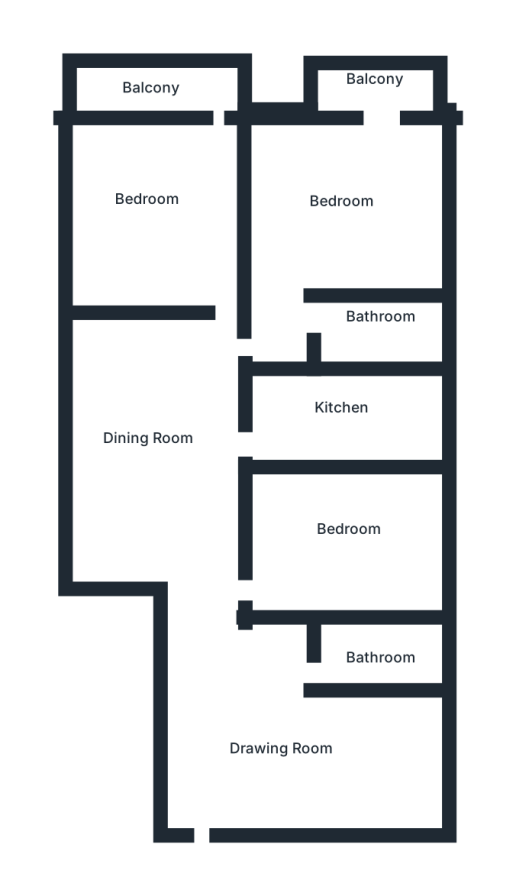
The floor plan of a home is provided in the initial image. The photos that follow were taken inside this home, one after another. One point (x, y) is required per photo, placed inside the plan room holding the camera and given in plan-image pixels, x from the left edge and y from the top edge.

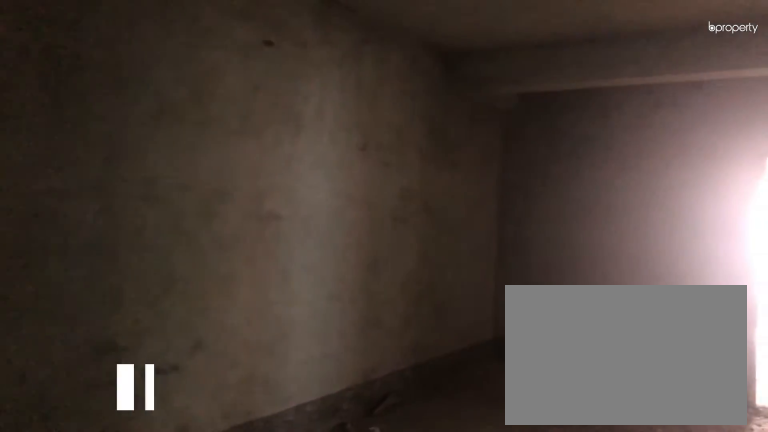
(164, 440)
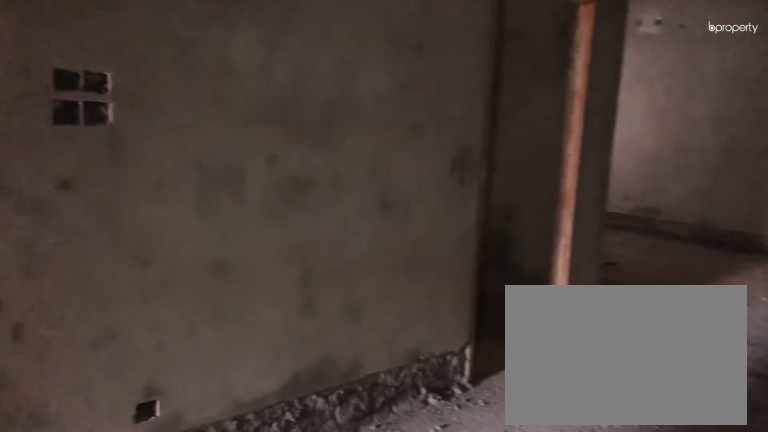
(164, 440)
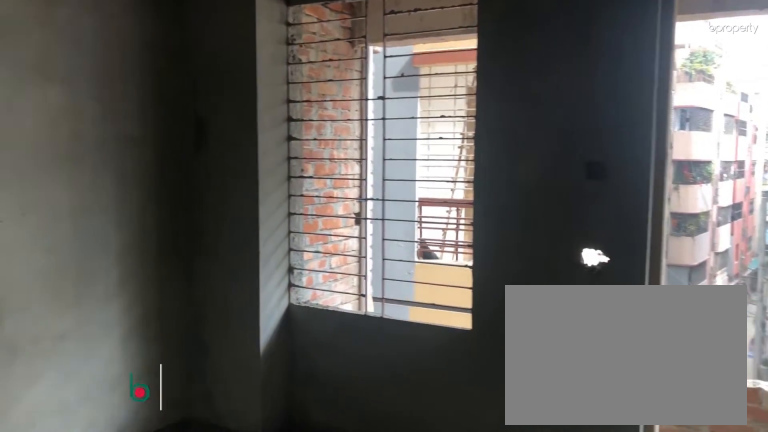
(170, 194)
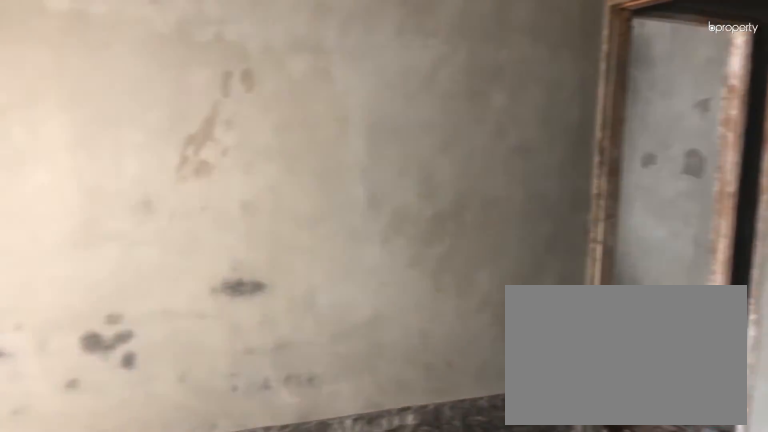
(170, 194)
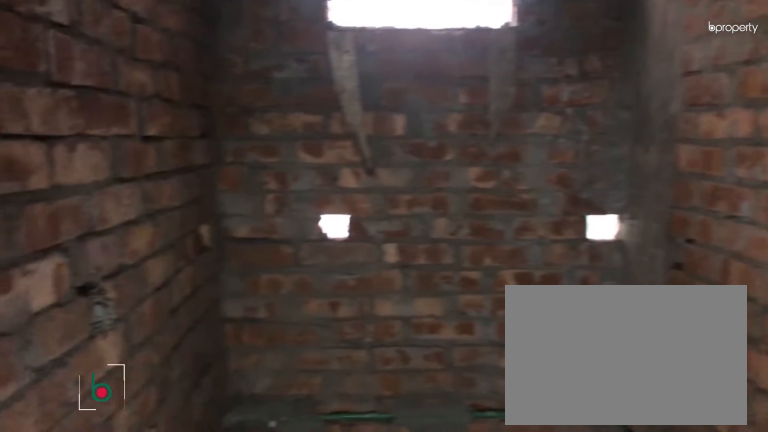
(371, 325)
